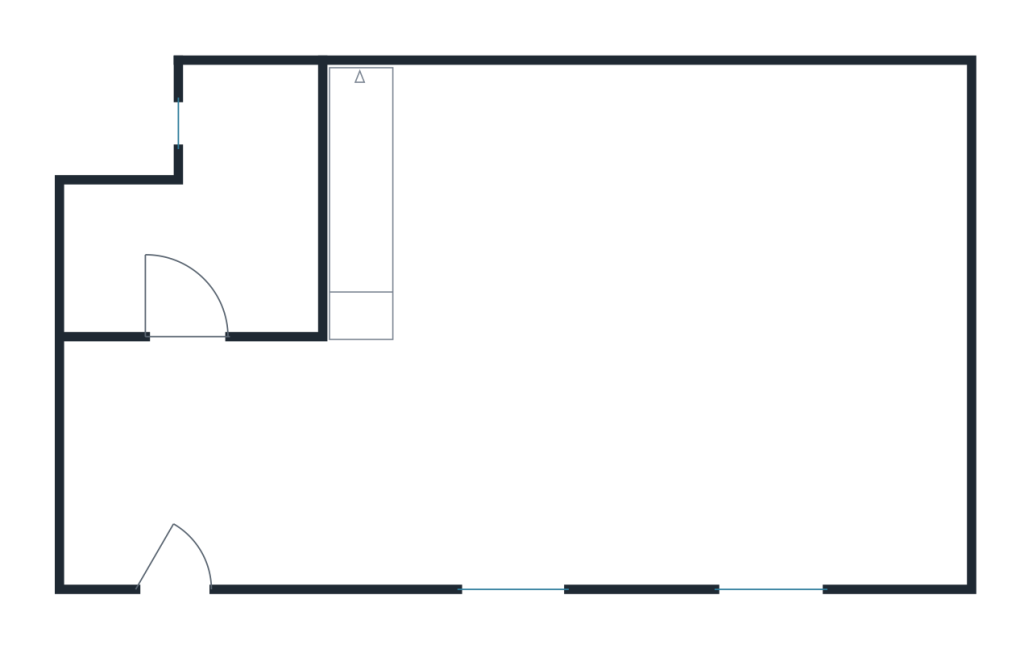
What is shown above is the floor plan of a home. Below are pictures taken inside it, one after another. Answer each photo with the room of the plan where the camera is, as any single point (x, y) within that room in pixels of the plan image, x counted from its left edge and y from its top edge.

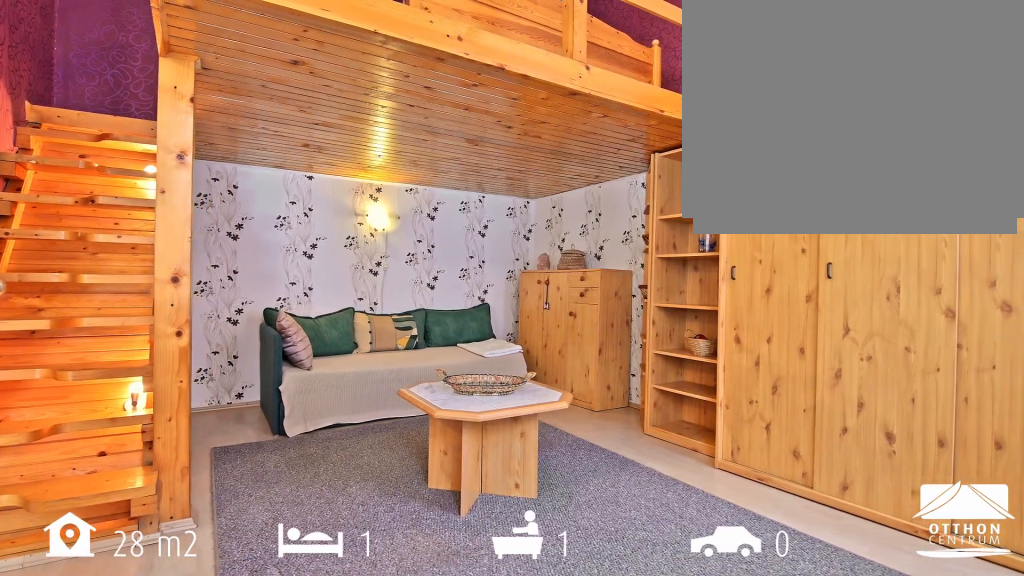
(678, 335)
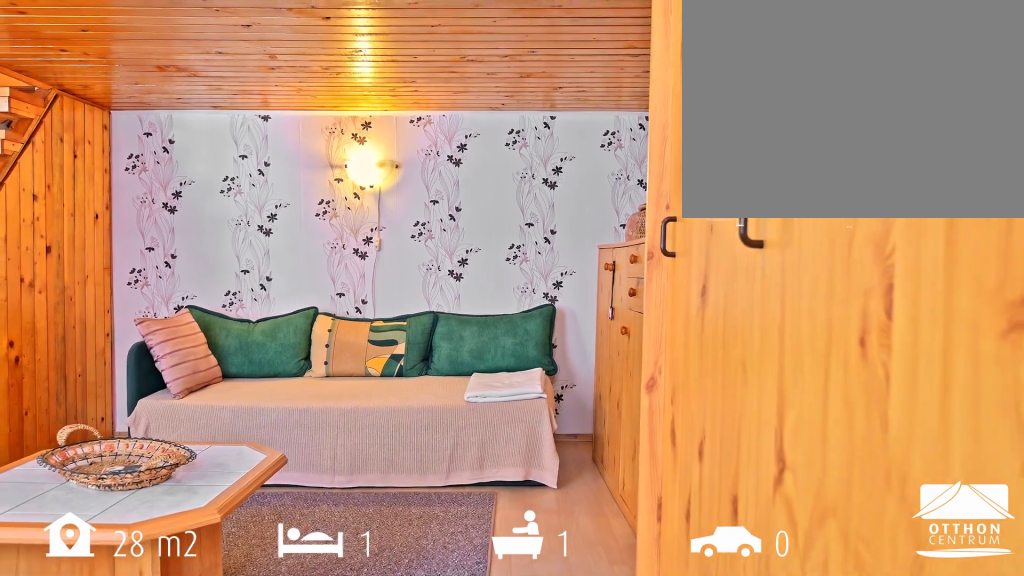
(678, 335)
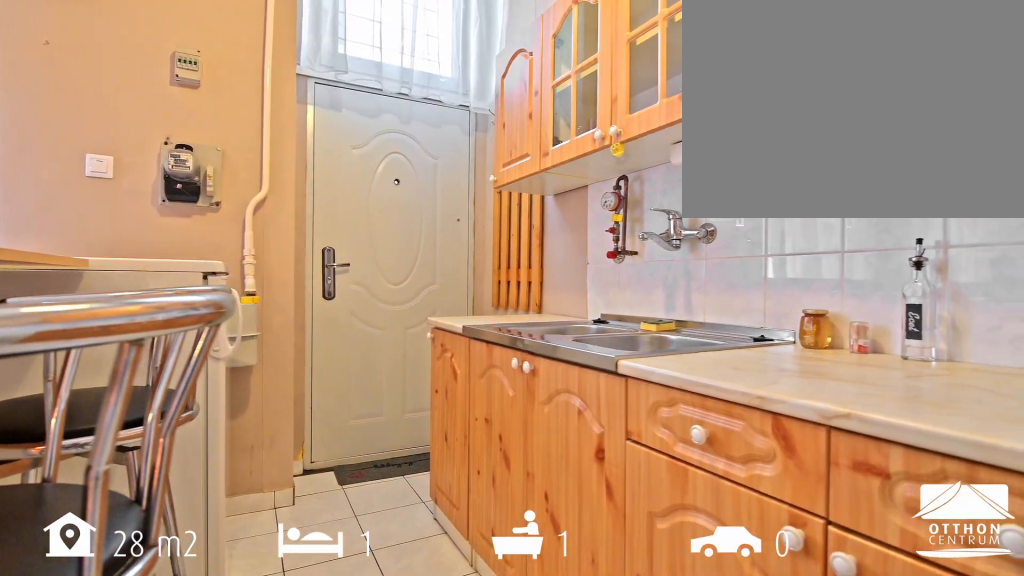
(179, 461)
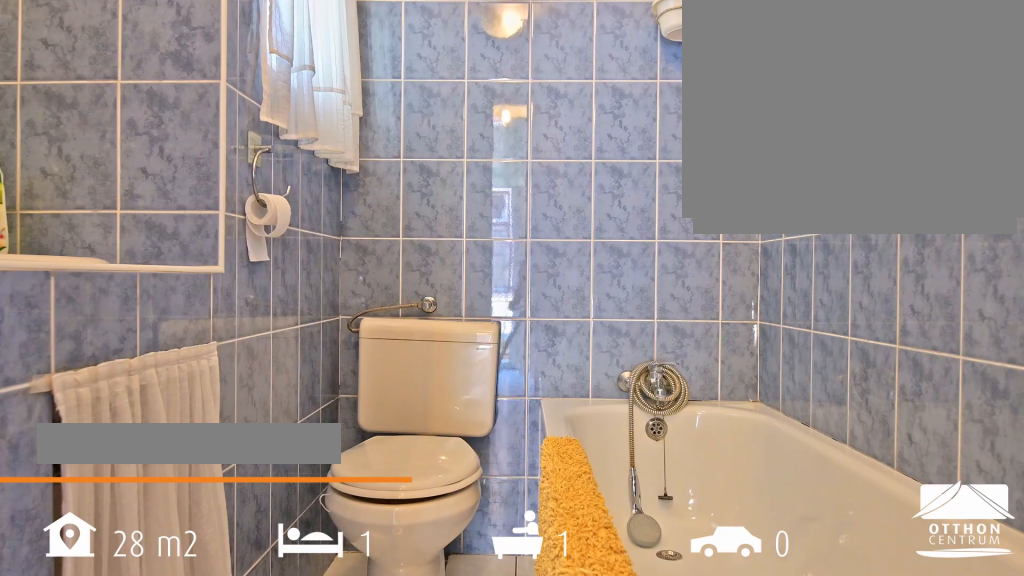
(247, 208)
